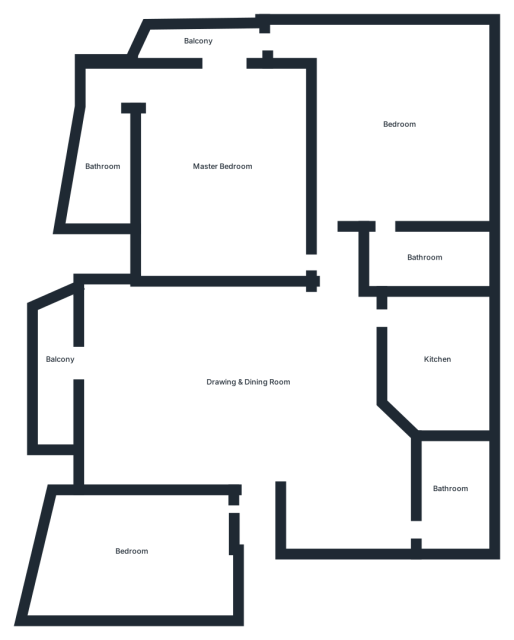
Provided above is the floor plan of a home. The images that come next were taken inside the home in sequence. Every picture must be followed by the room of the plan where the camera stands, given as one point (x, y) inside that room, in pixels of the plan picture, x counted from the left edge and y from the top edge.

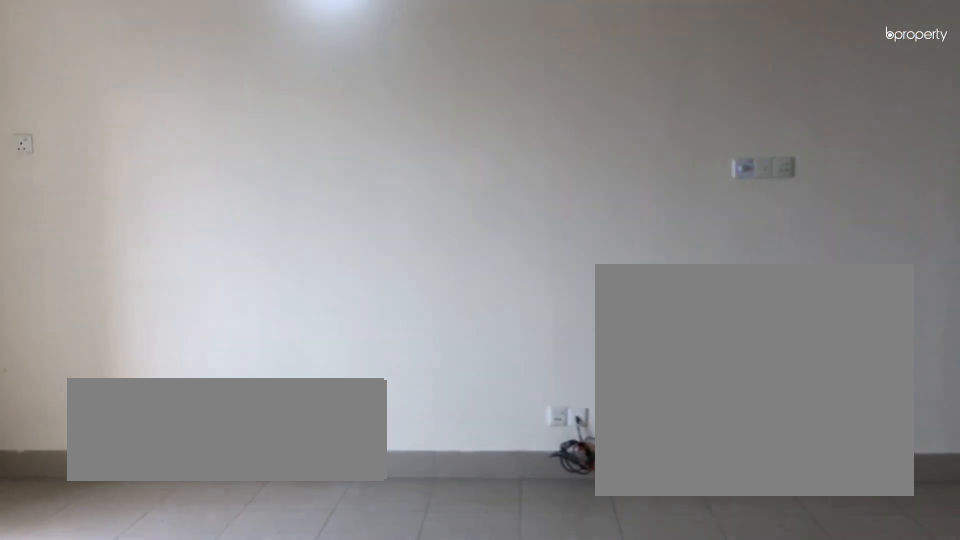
(247, 381)
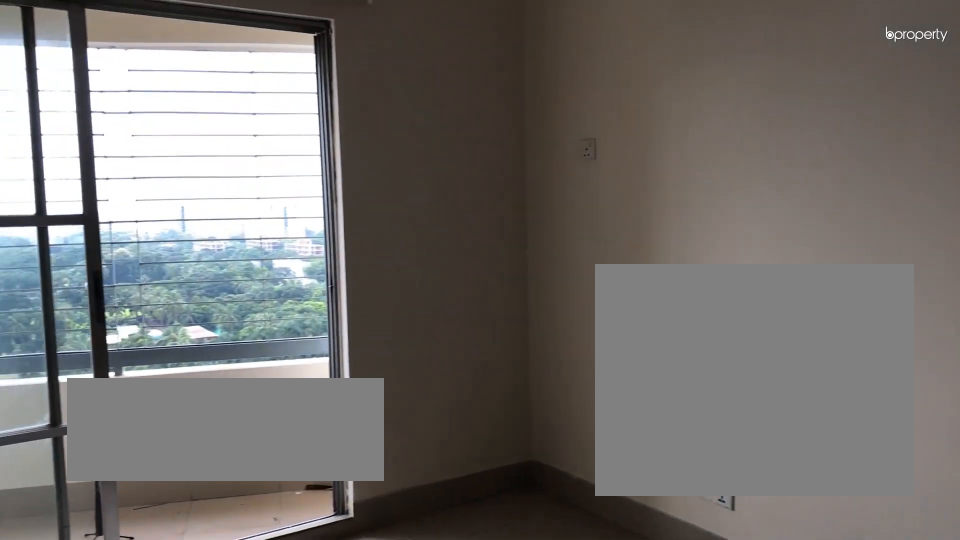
(247, 381)
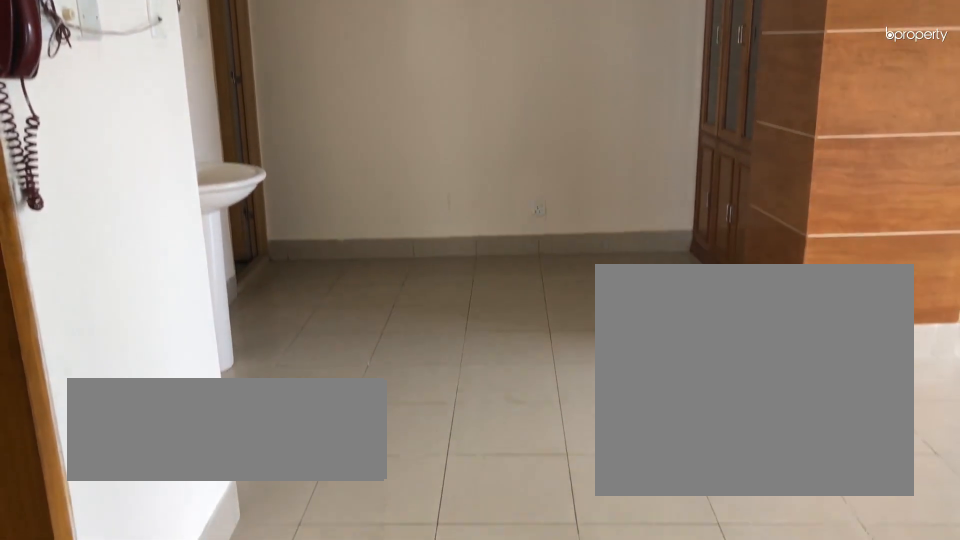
(247, 381)
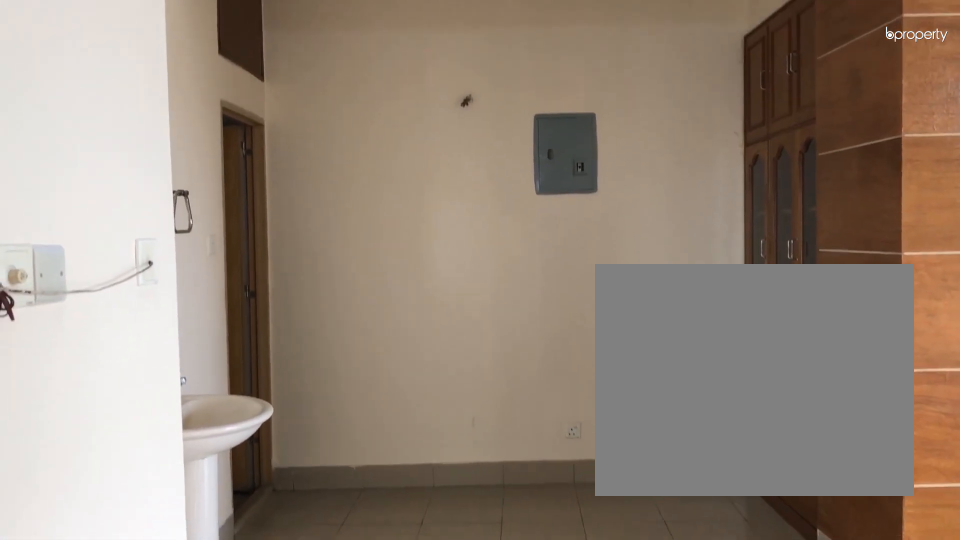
(247, 381)
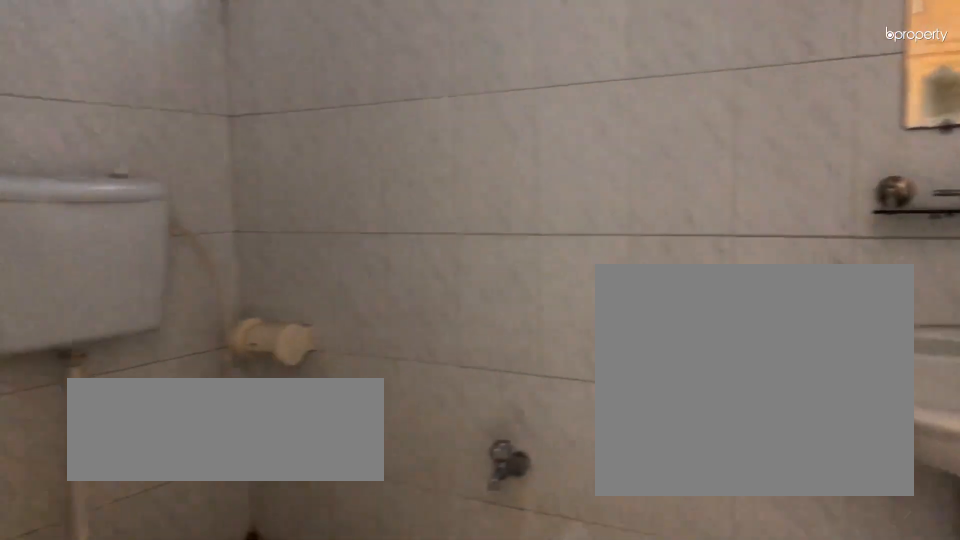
(448, 487)
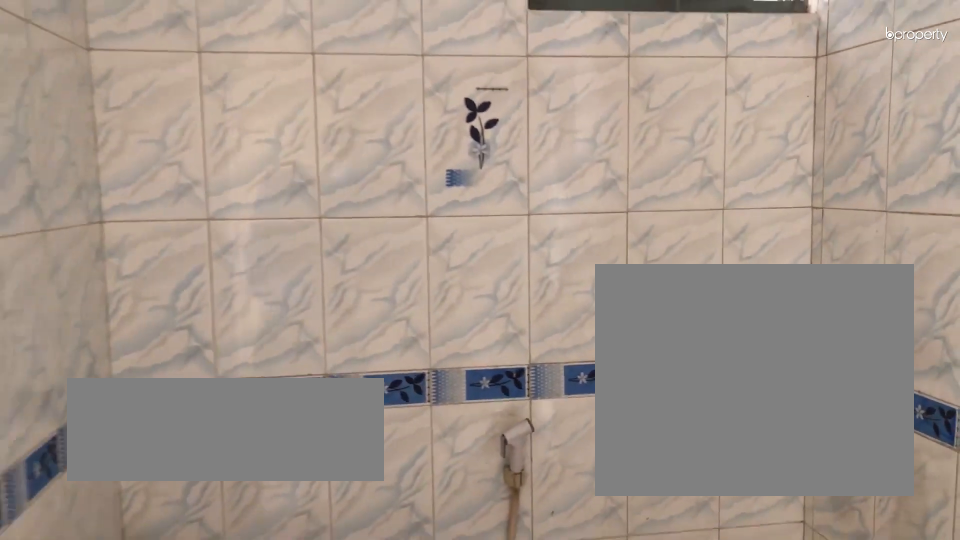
(424, 257)
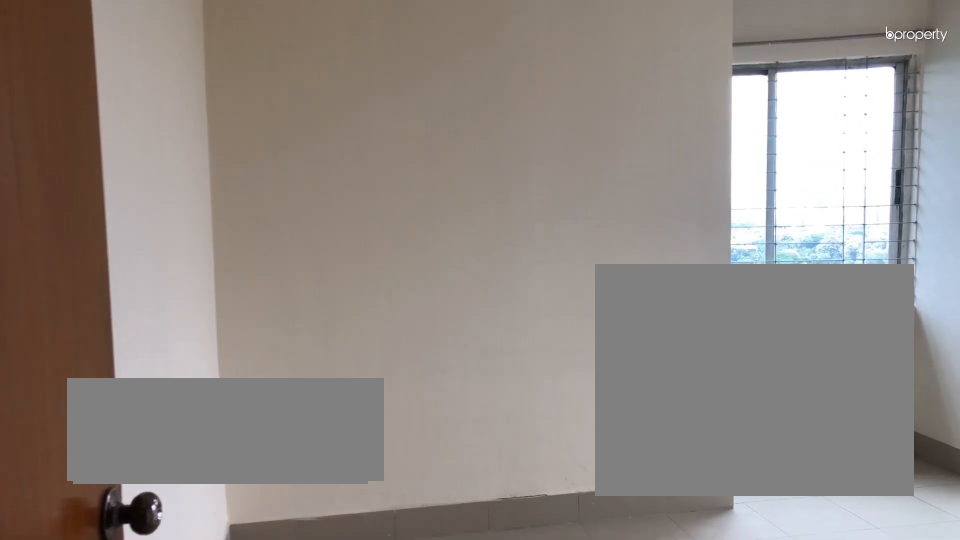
(223, 165)
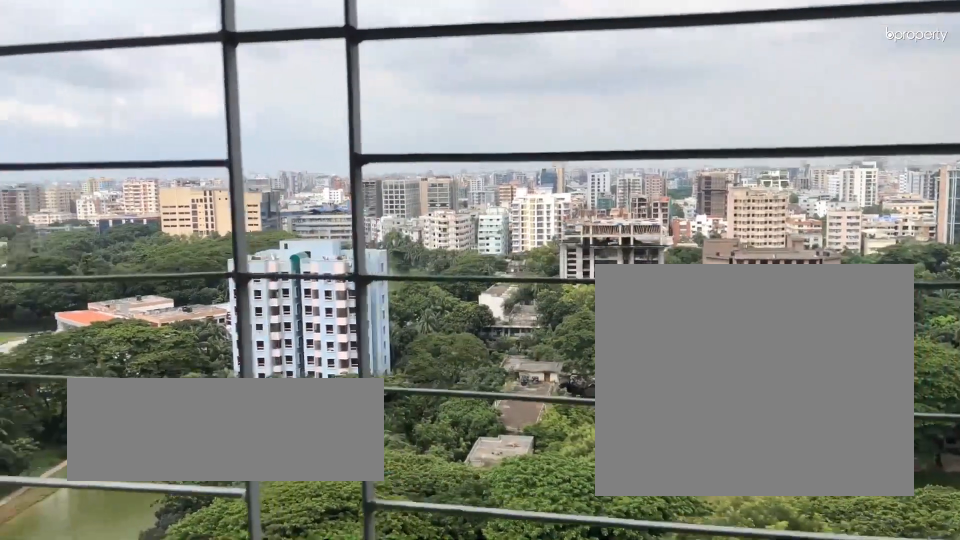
(198, 40)
